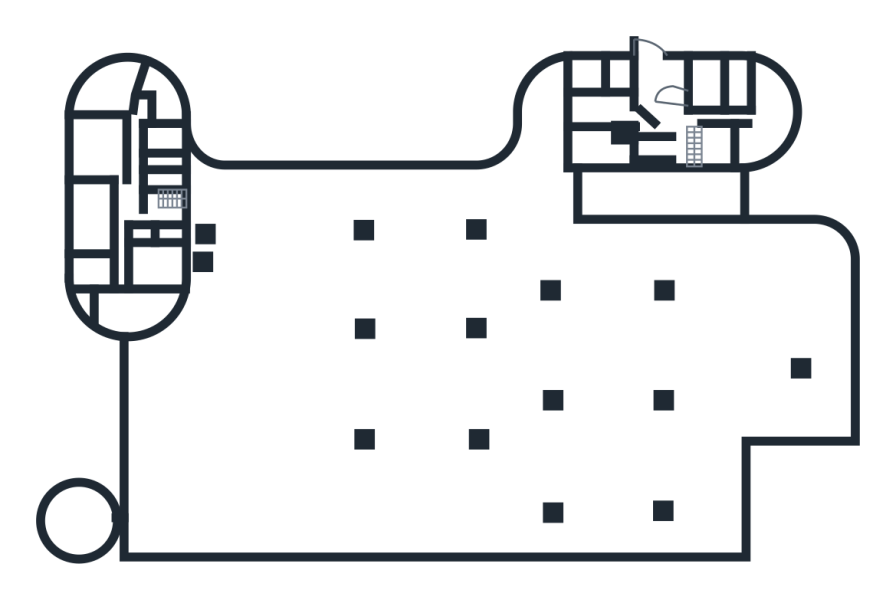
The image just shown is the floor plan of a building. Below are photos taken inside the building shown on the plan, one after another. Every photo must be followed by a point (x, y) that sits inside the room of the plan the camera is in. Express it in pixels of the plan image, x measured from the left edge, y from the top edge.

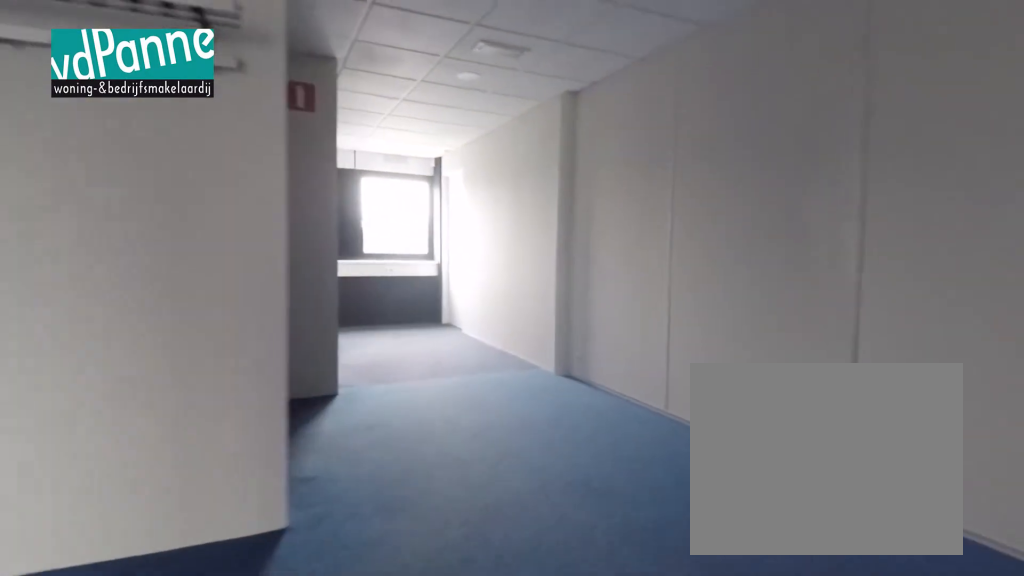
(136, 196)
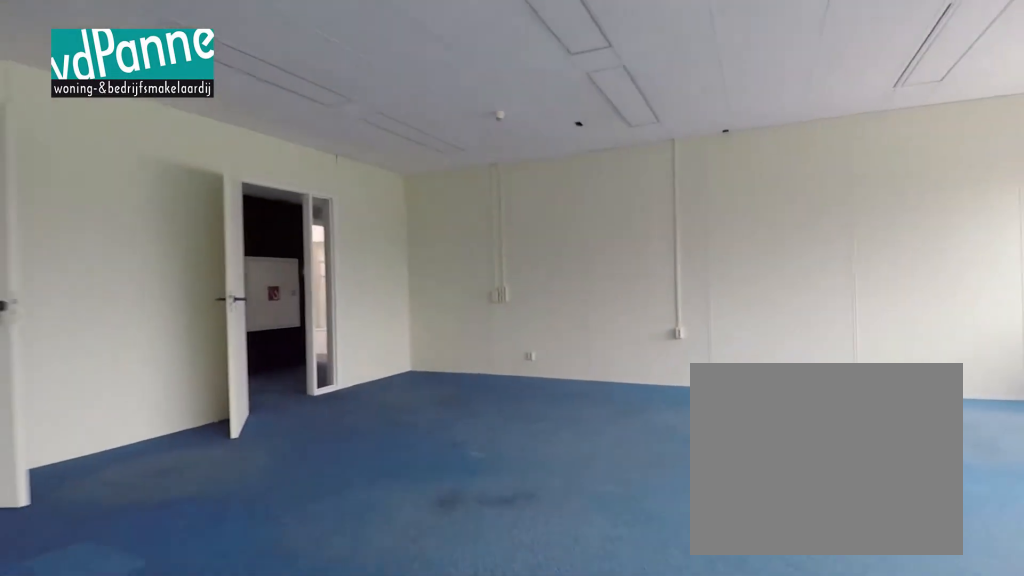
(98, 146)
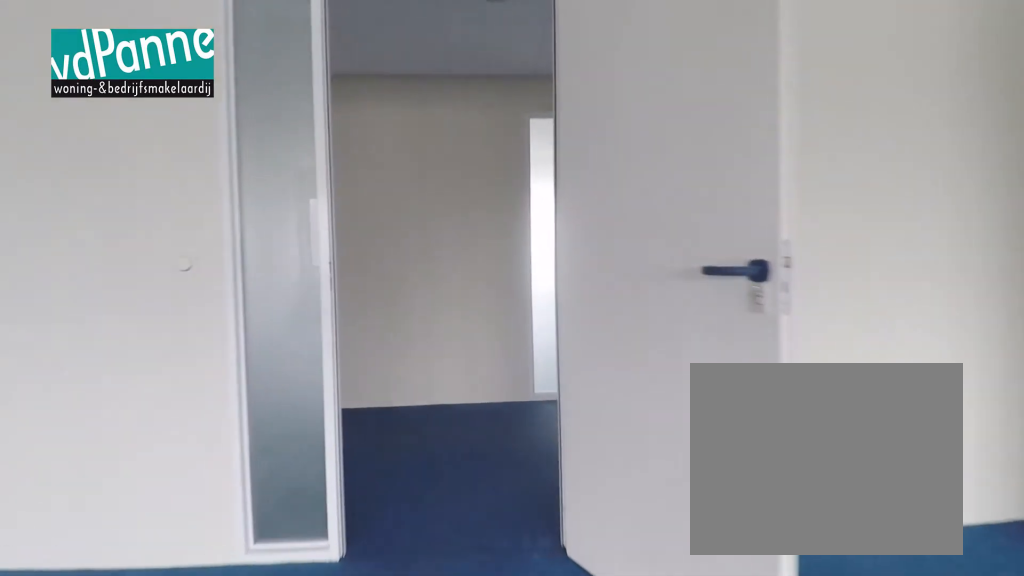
(98, 146)
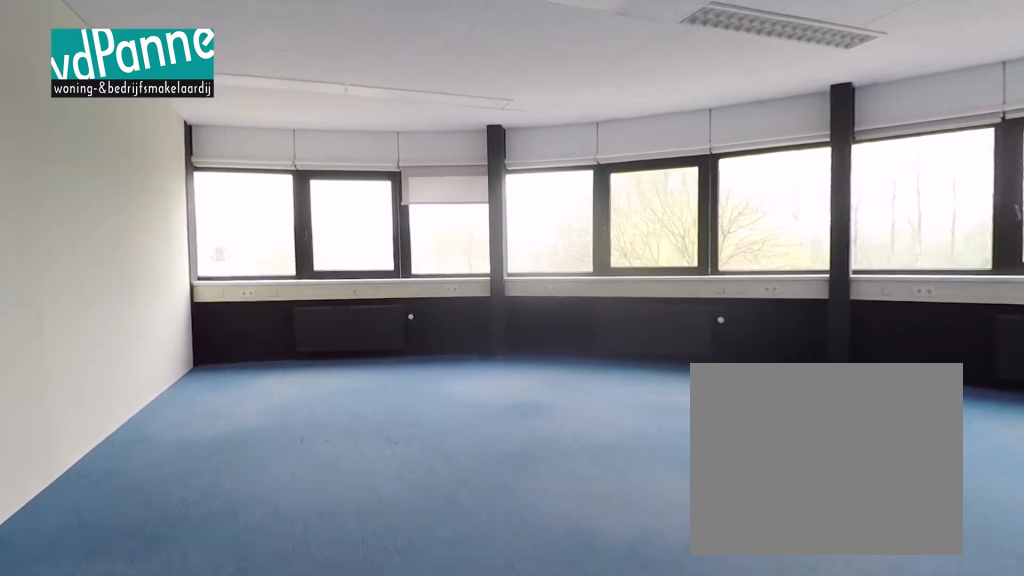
(109, 88)
